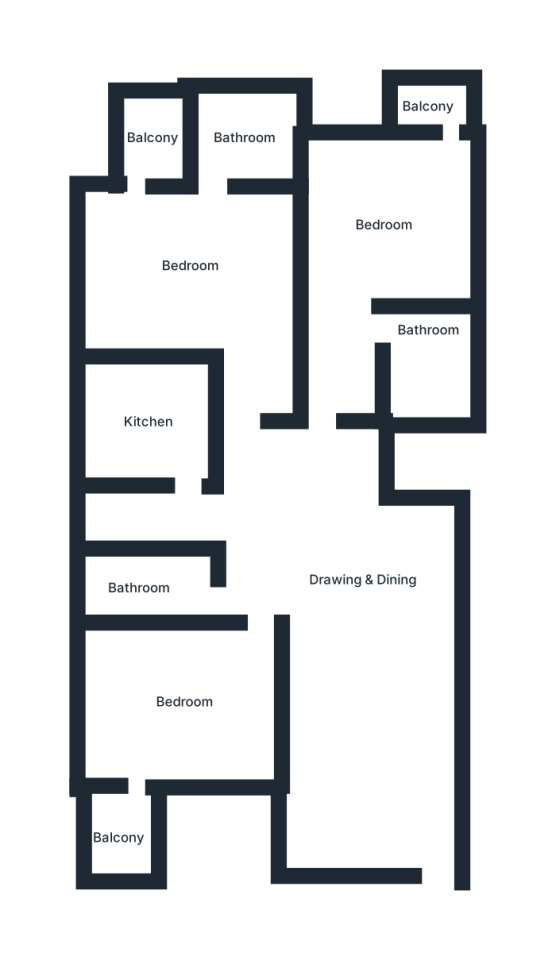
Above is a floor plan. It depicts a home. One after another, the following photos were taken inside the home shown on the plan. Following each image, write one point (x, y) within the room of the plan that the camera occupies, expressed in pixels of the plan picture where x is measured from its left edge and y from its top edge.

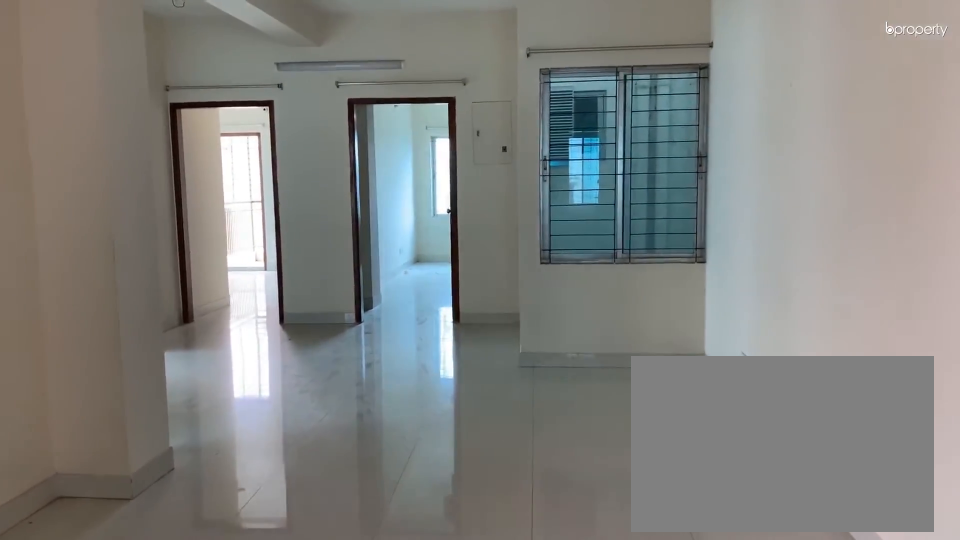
(364, 603)
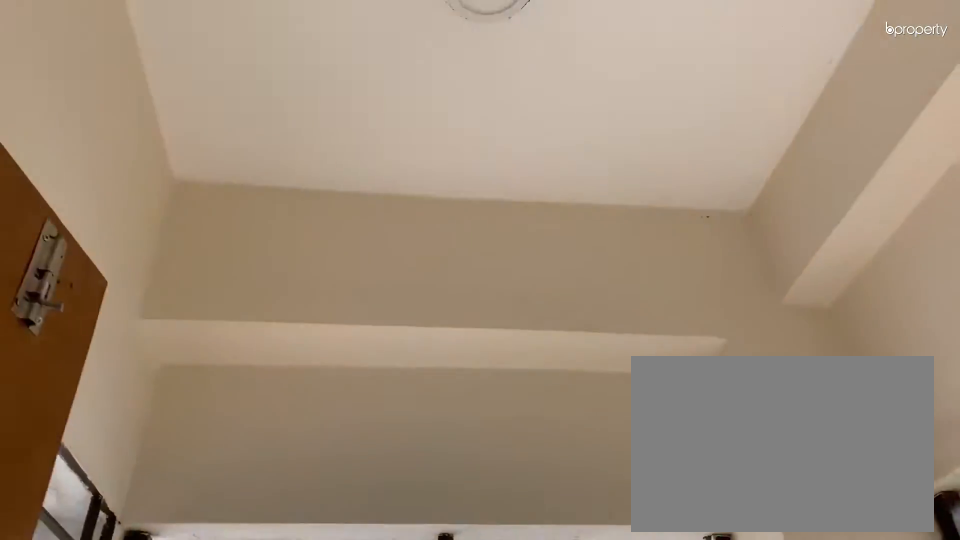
(120, 822)
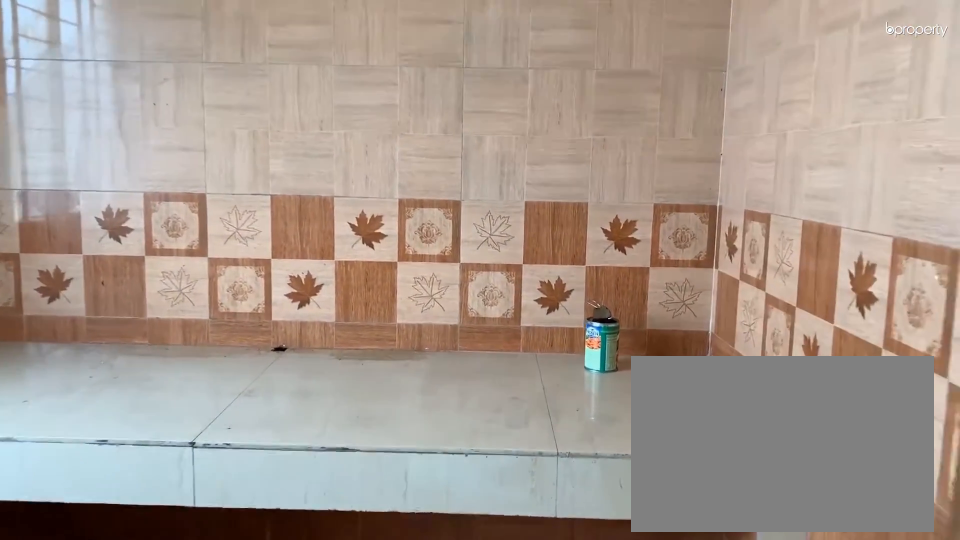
(142, 424)
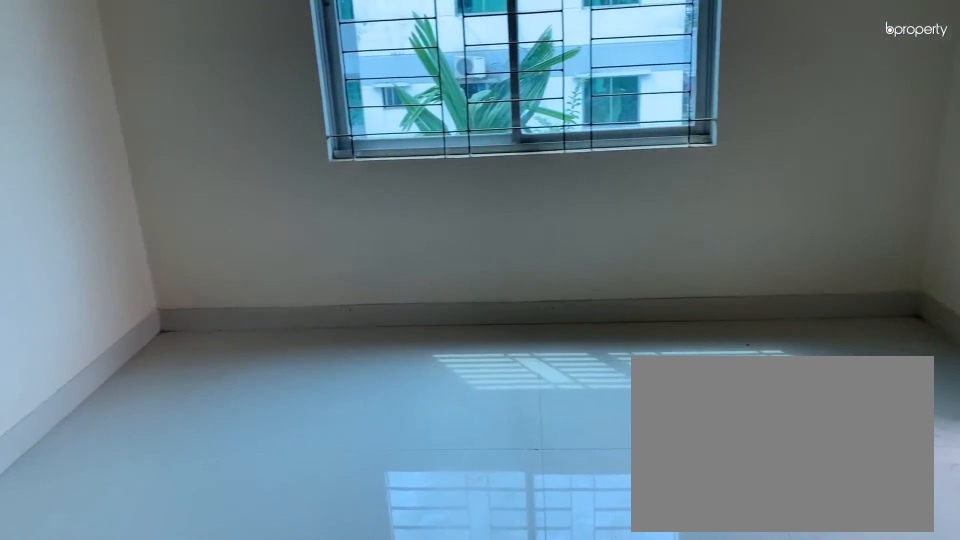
(199, 237)
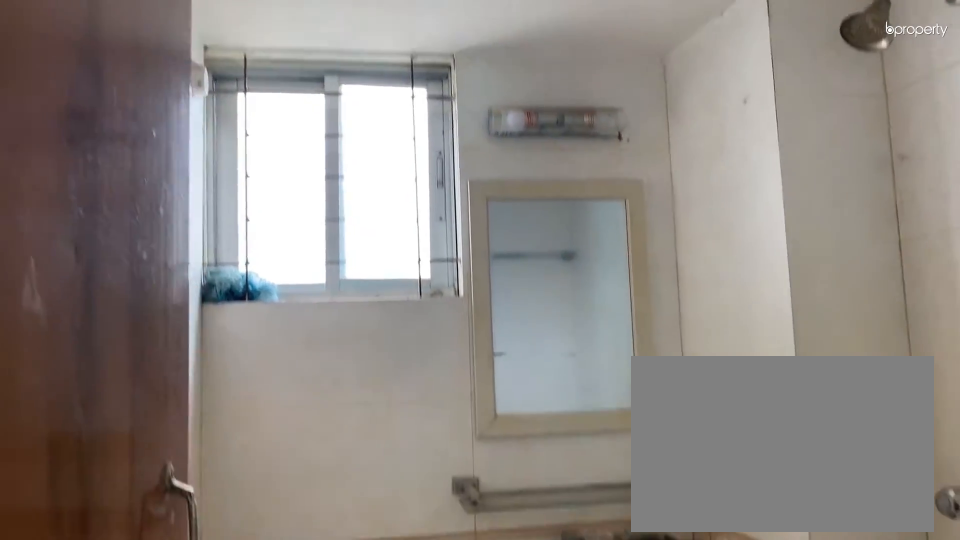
(239, 132)
